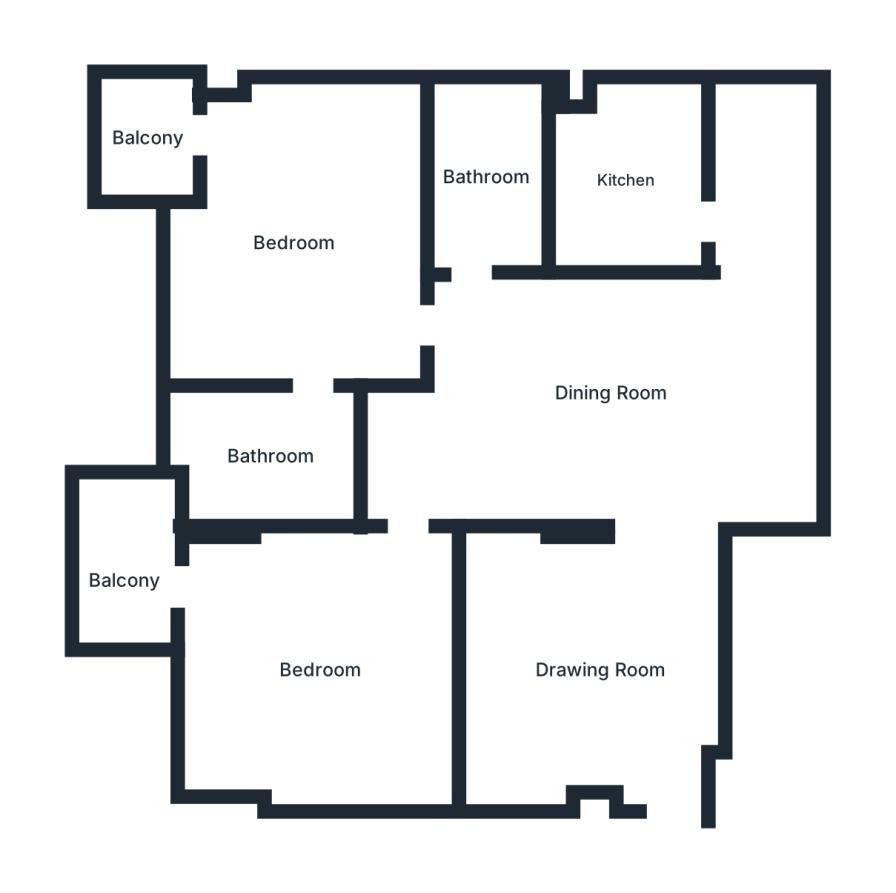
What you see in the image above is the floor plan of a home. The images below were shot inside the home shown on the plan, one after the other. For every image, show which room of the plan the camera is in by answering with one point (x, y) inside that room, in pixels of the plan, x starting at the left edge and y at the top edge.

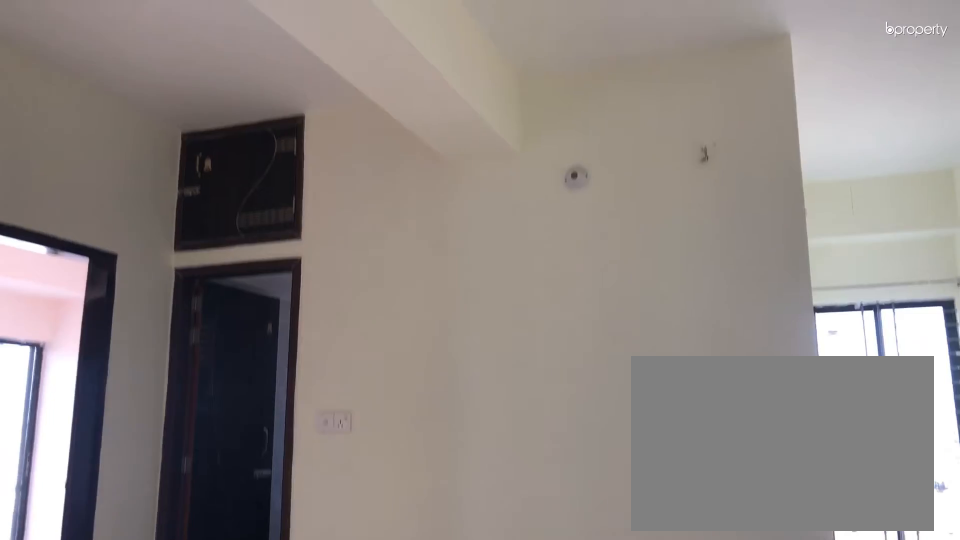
(609, 395)
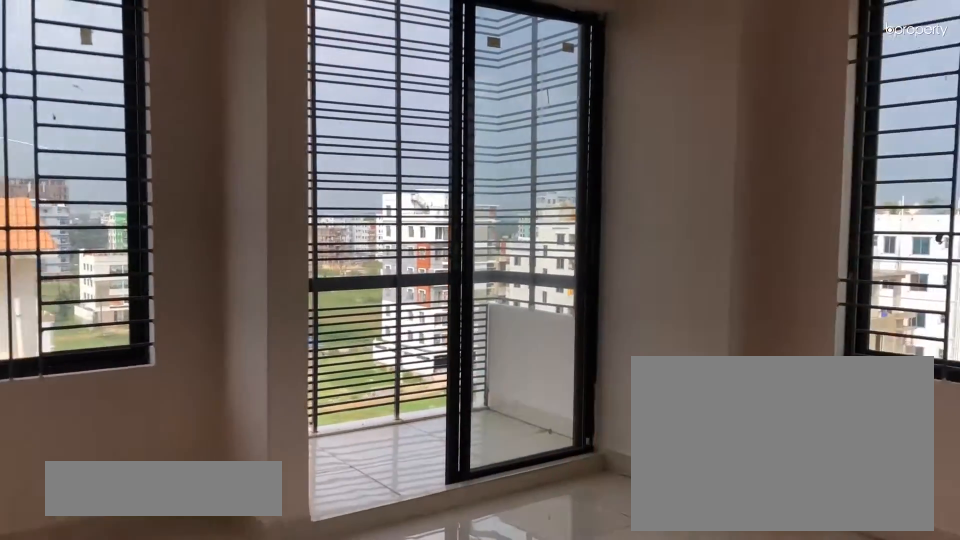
(290, 244)
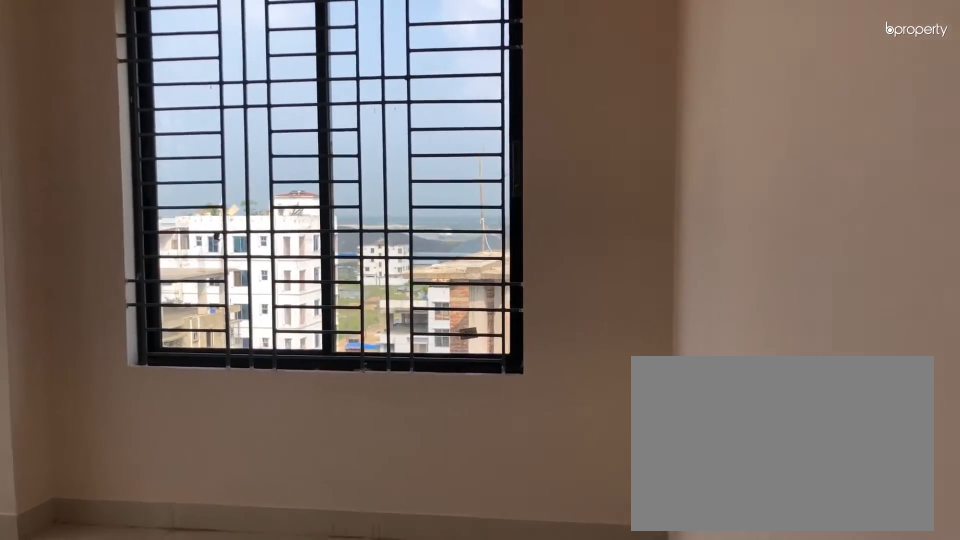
(290, 244)
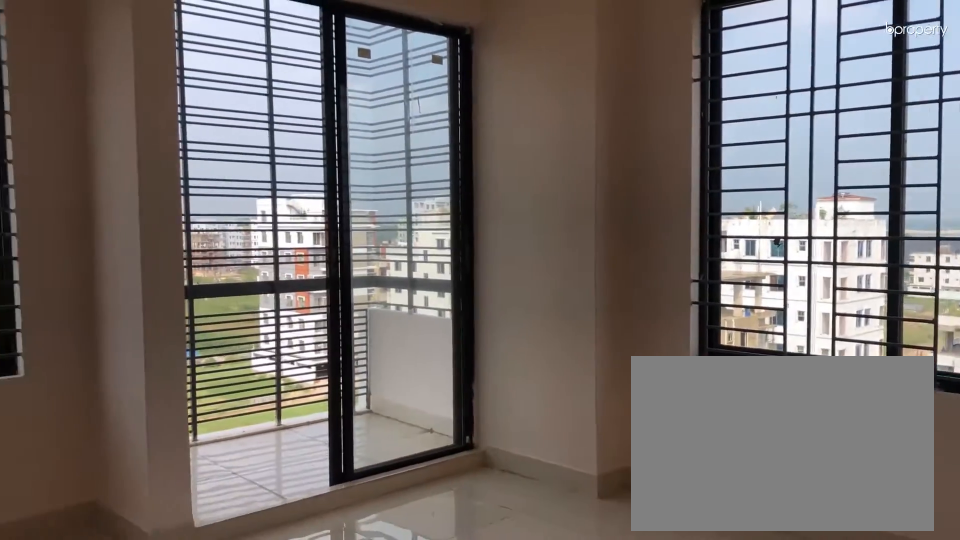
(290, 244)
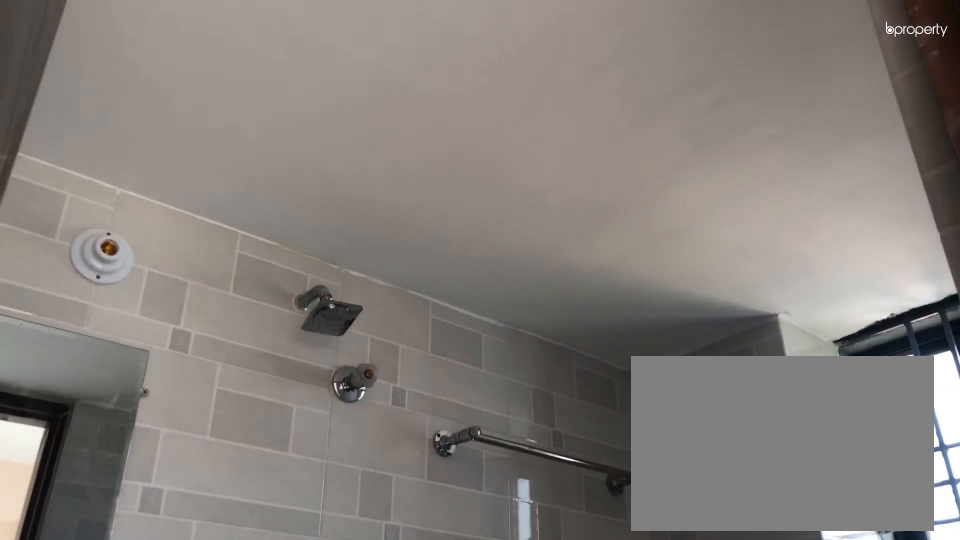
(273, 460)
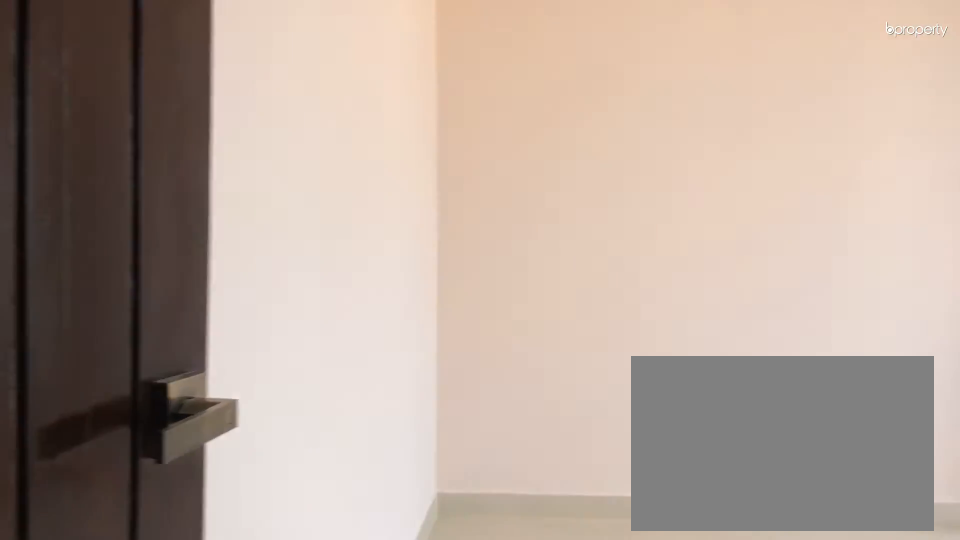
(320, 668)
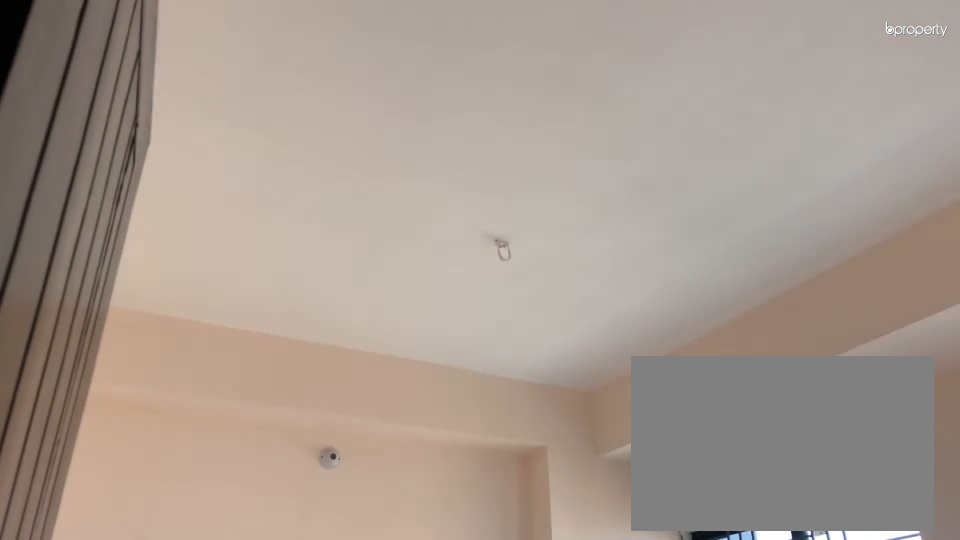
(318, 668)
